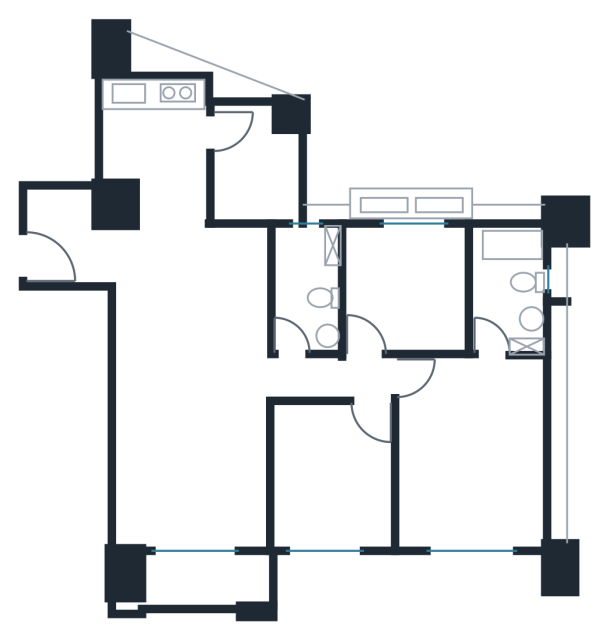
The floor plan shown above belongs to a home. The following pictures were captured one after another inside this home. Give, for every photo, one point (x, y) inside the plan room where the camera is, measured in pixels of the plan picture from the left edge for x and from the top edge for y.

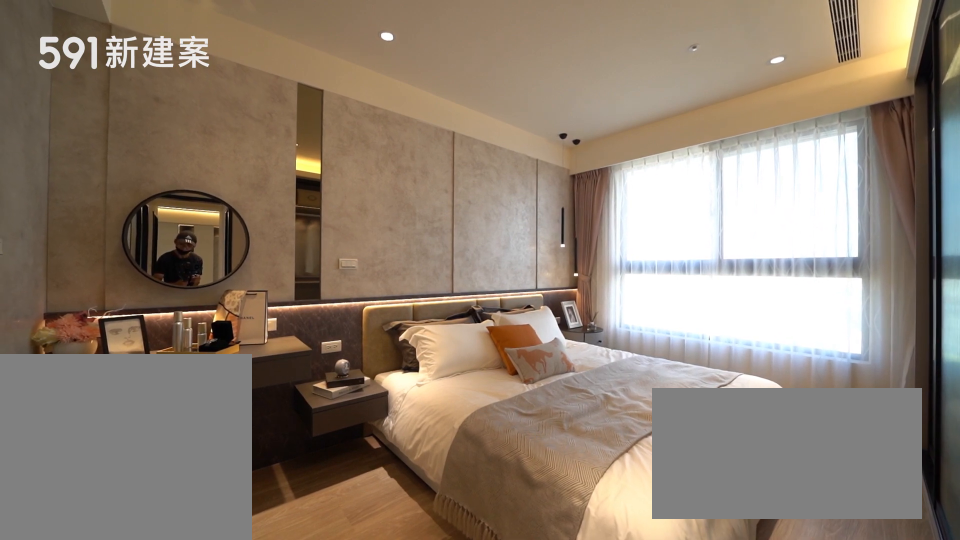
(471, 456)
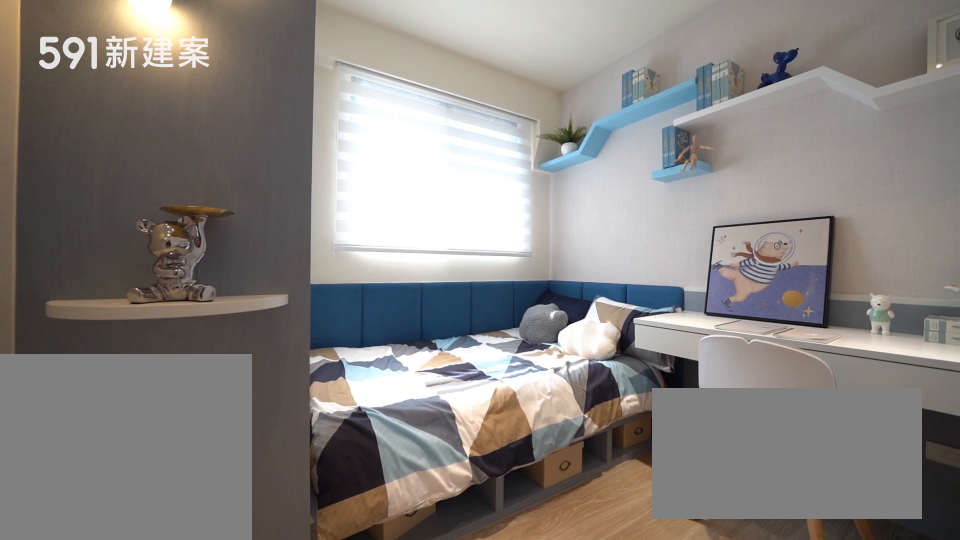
(409, 287)
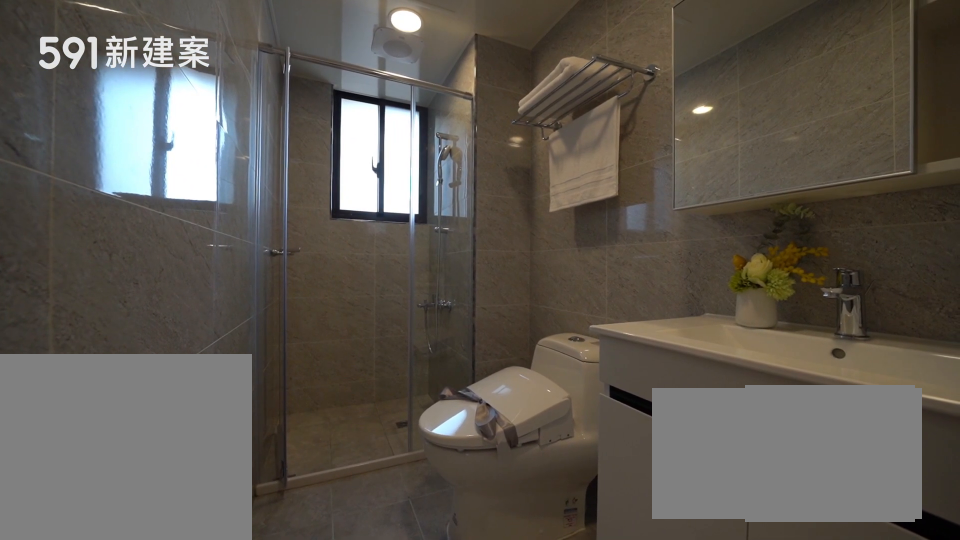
(307, 290)
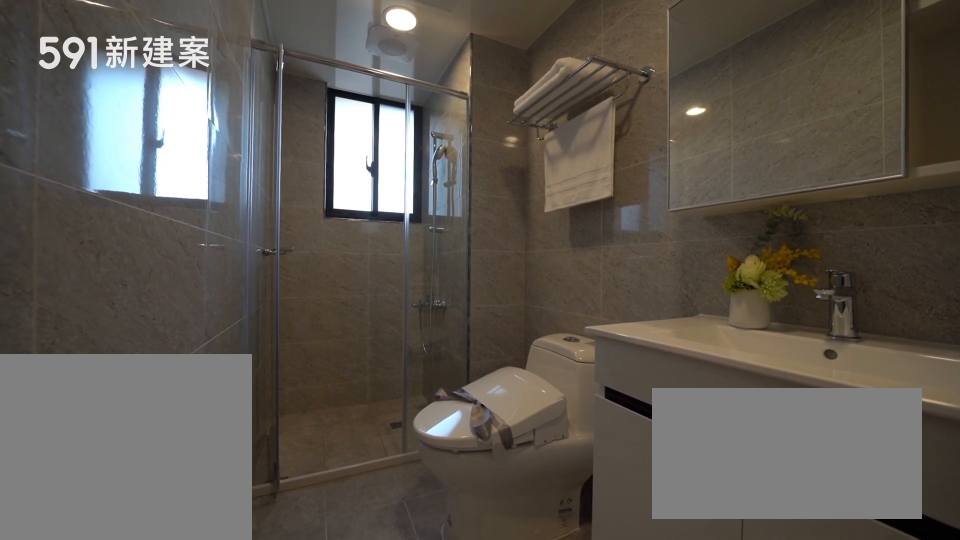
(307, 290)
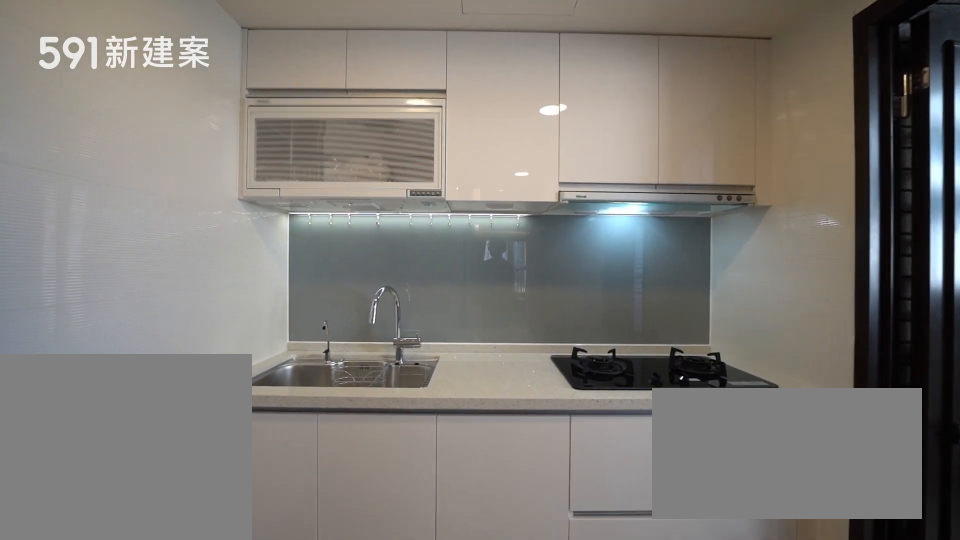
(155, 139)
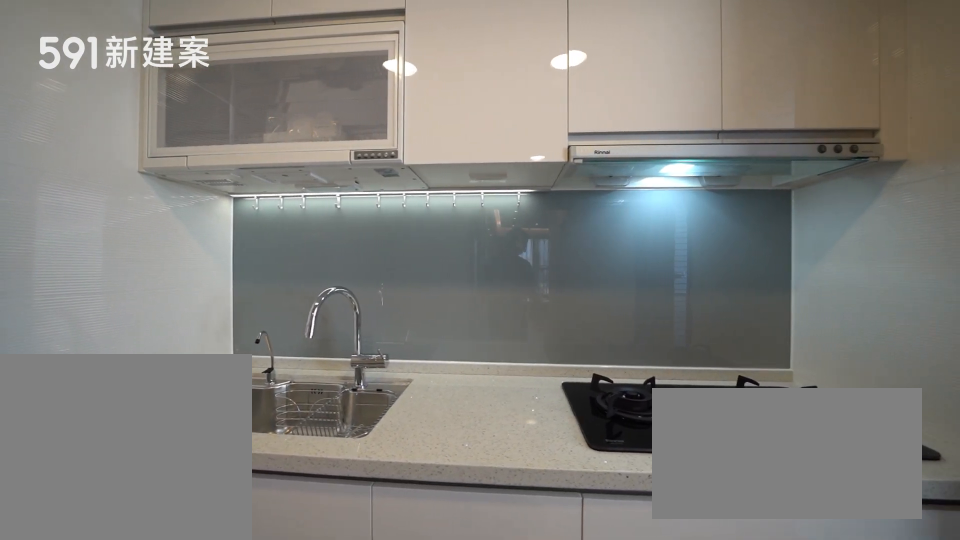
(155, 139)
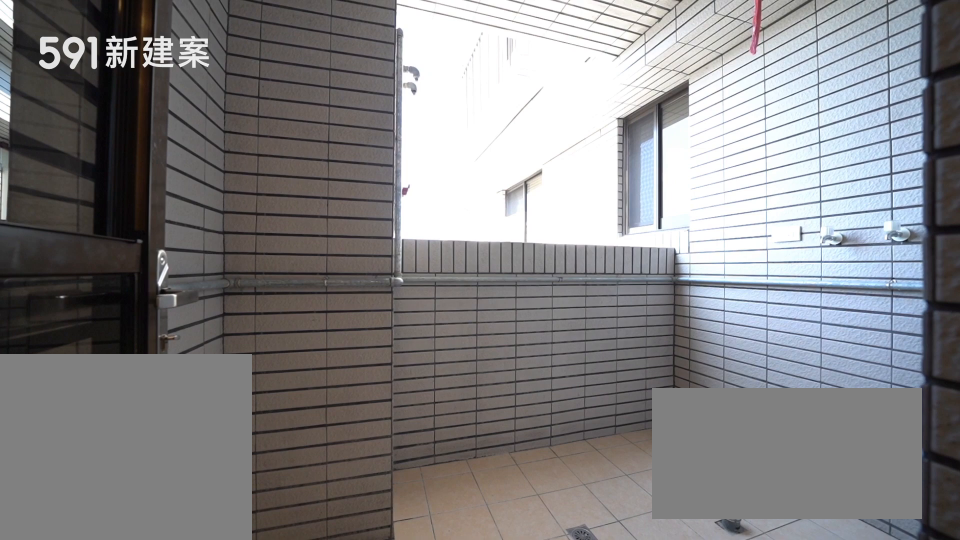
(258, 166)
